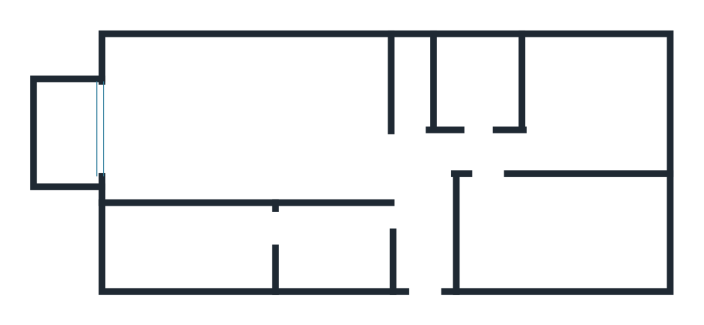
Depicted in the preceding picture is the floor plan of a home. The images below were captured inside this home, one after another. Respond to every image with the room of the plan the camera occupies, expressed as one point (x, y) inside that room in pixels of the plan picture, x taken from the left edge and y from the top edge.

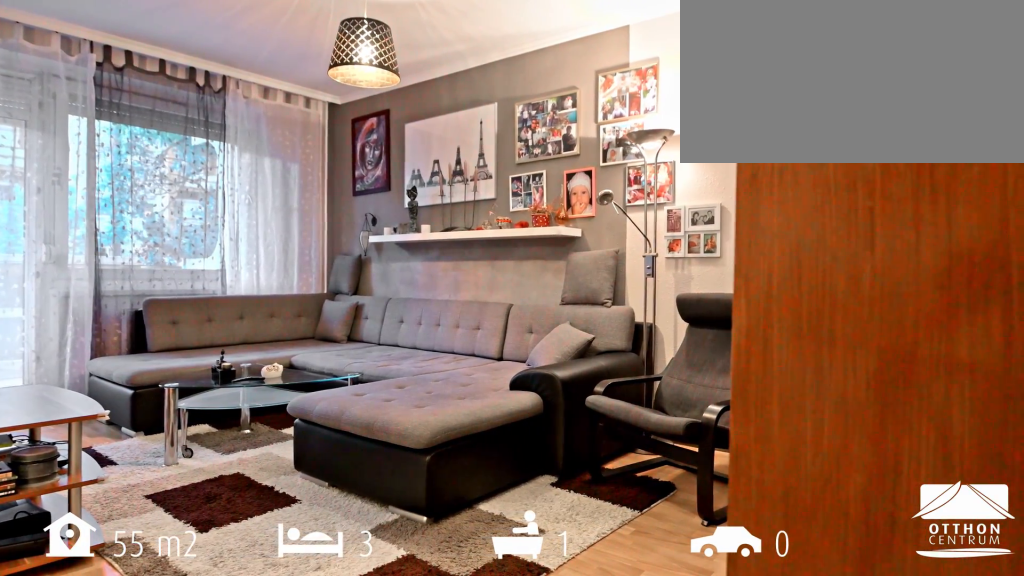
(253, 117)
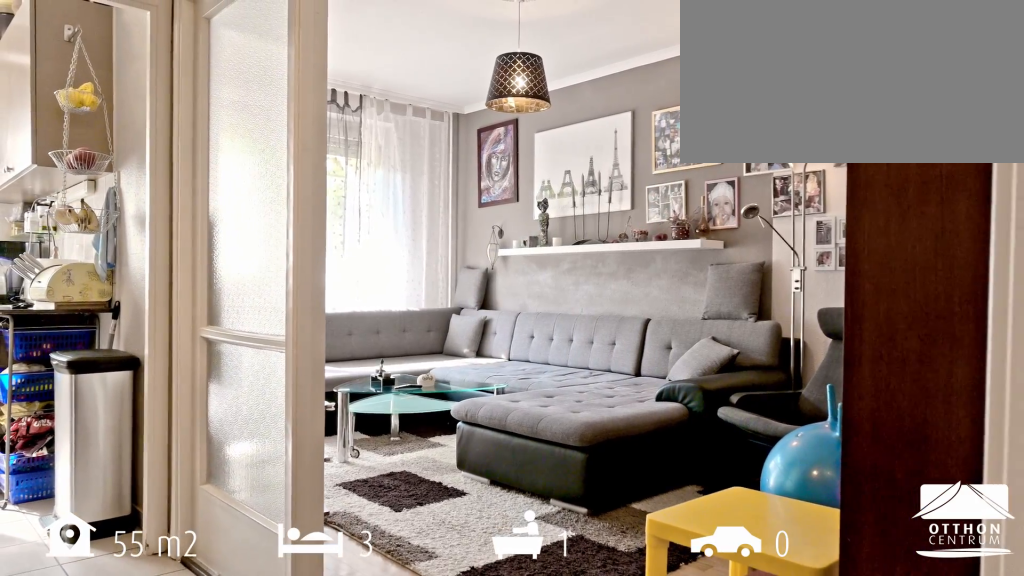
(423, 217)
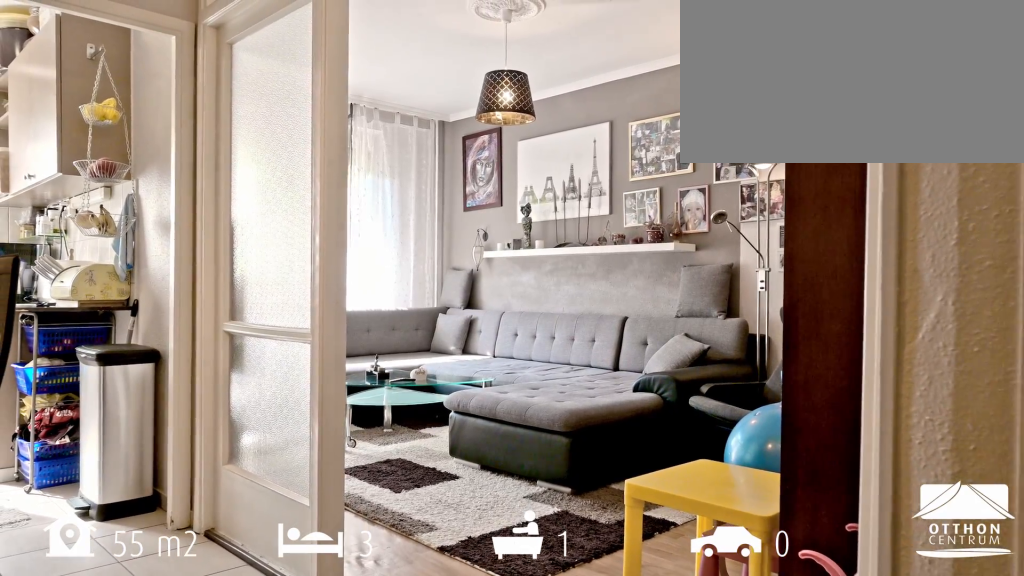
(423, 217)
